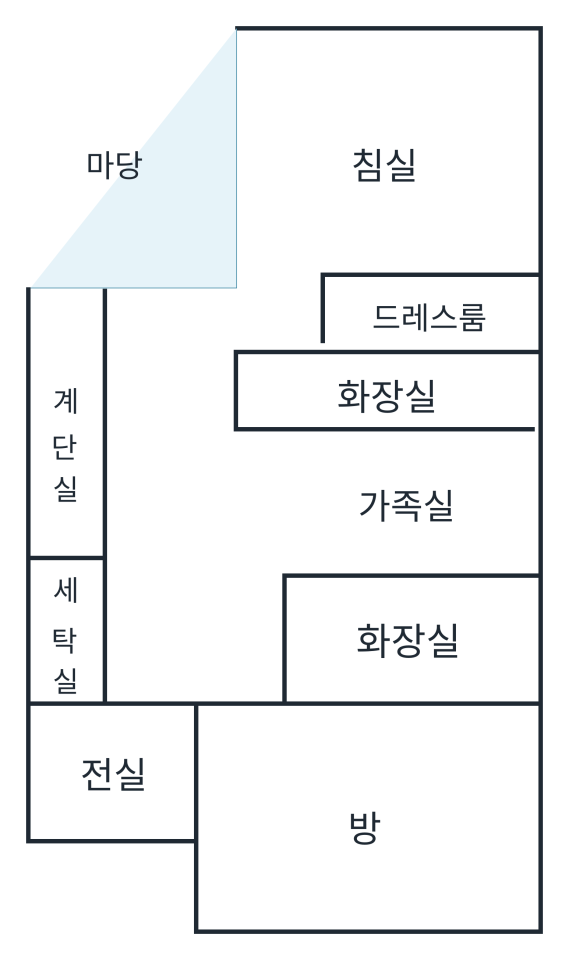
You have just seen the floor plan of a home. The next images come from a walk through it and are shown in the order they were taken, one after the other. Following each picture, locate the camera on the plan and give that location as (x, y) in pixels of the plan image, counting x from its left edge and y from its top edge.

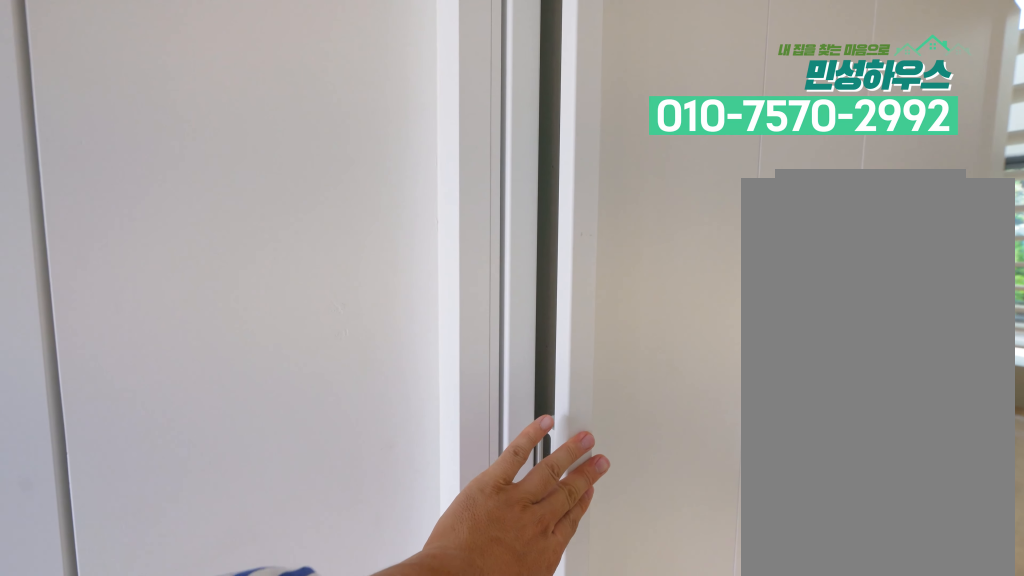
(156, 716)
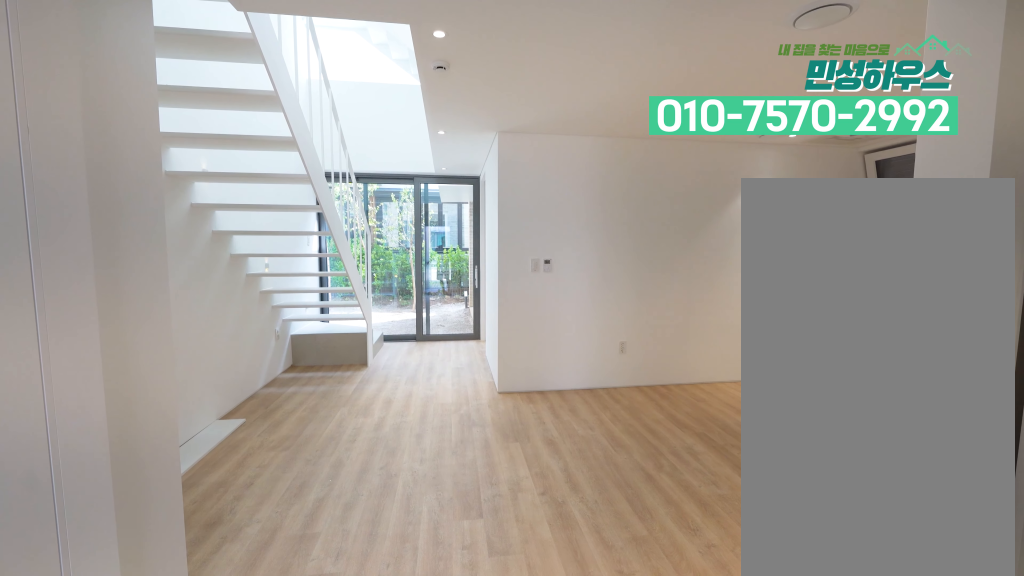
(153, 672)
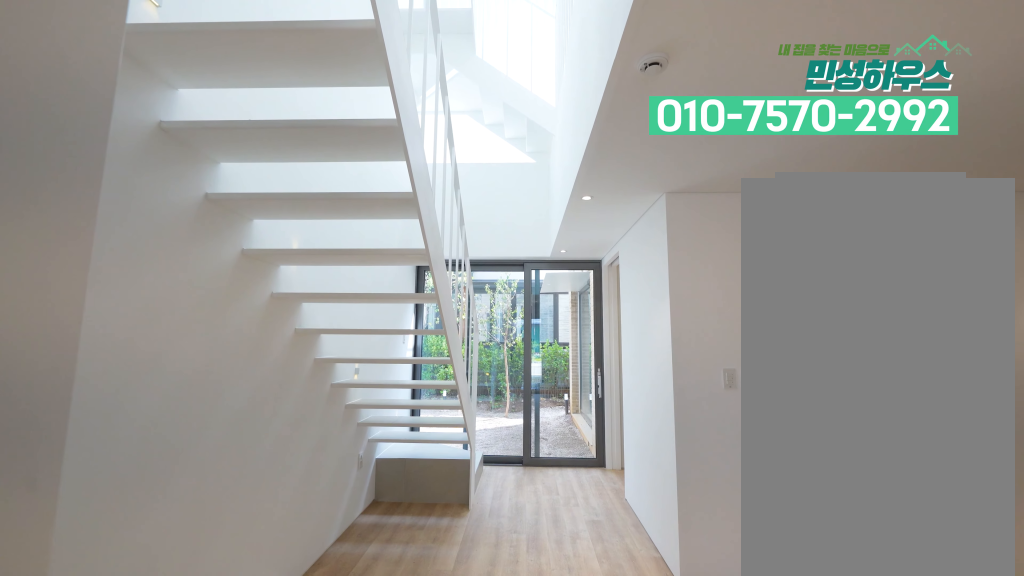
(153, 645)
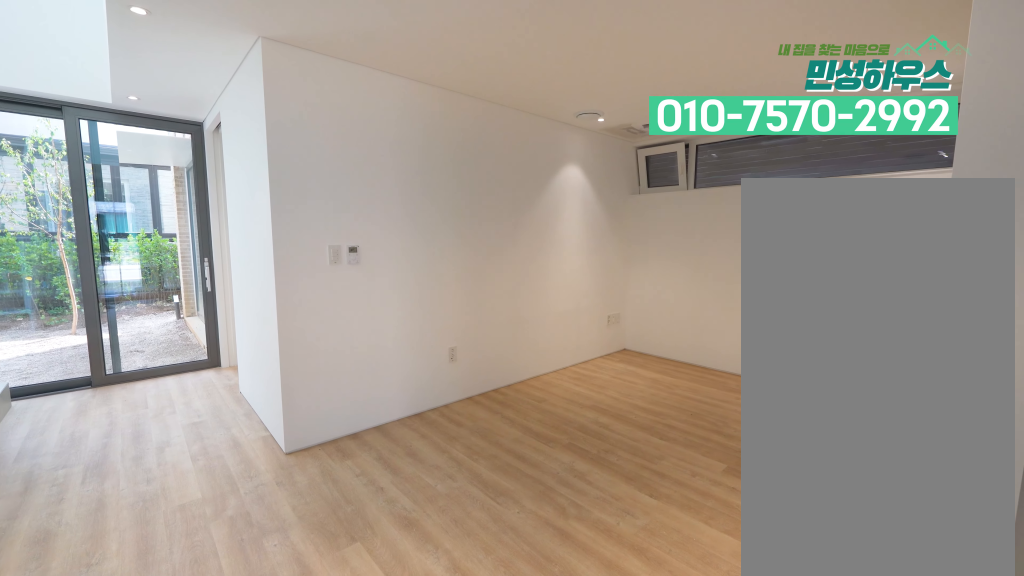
(153, 642)
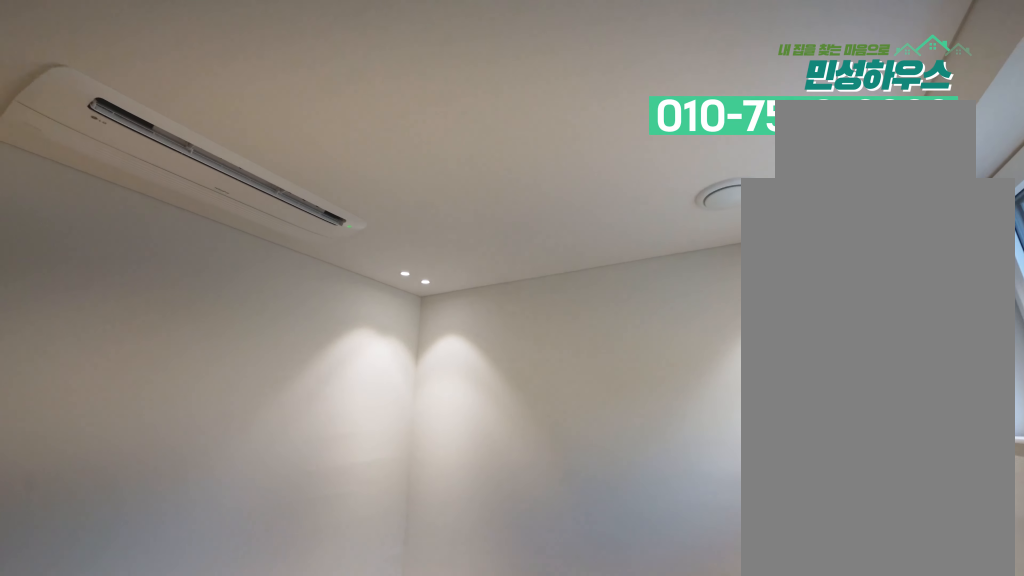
(344, 904)
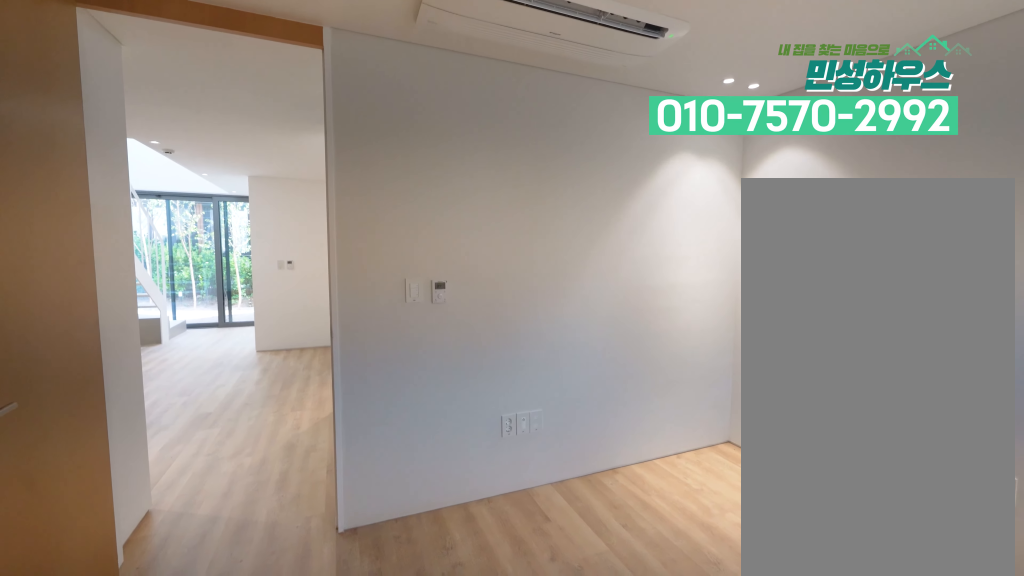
(306, 901)
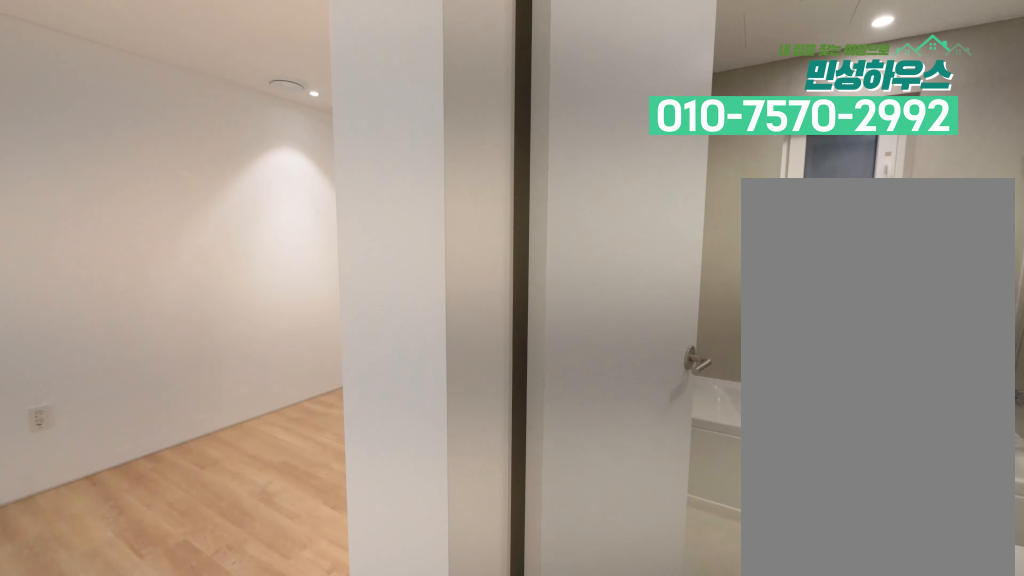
(244, 666)
